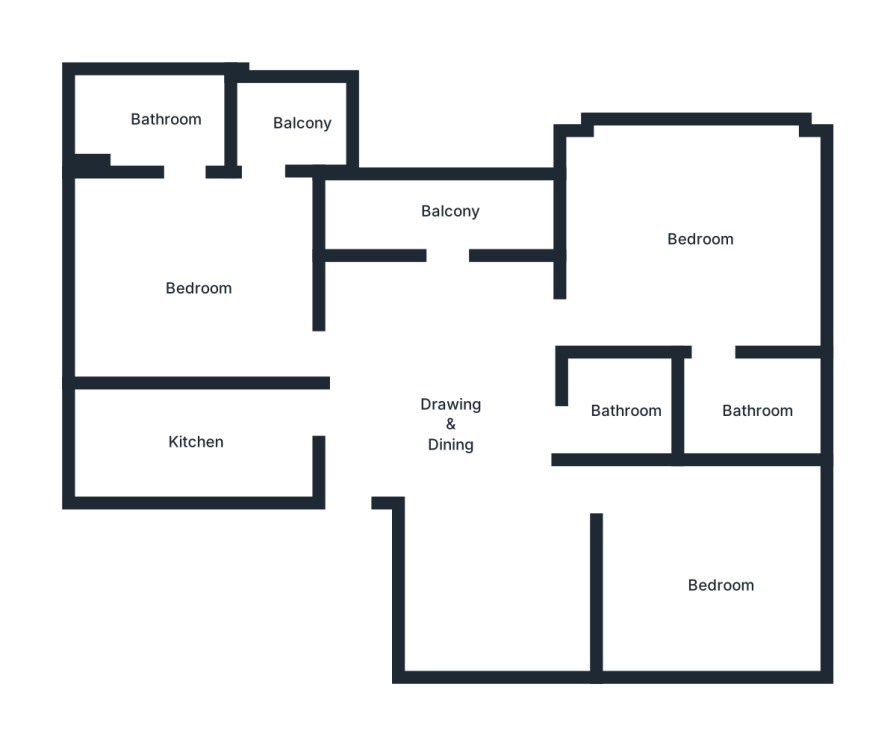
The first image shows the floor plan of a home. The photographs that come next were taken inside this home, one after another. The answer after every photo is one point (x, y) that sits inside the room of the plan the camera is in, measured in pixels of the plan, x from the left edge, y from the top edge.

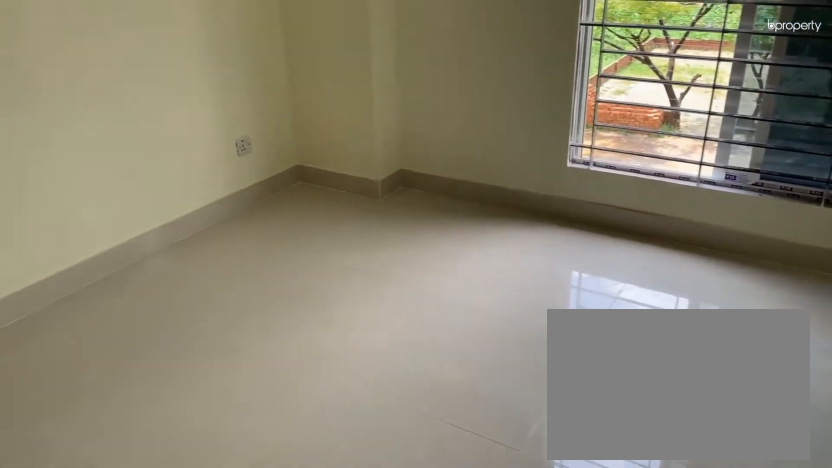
(695, 244)
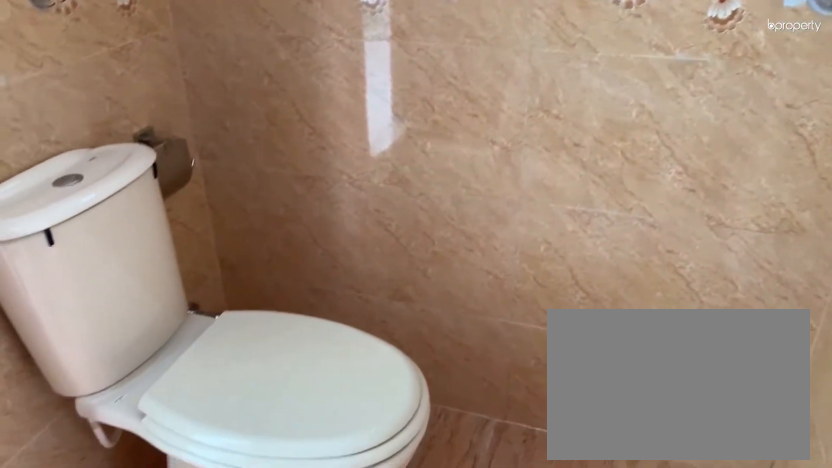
(756, 403)
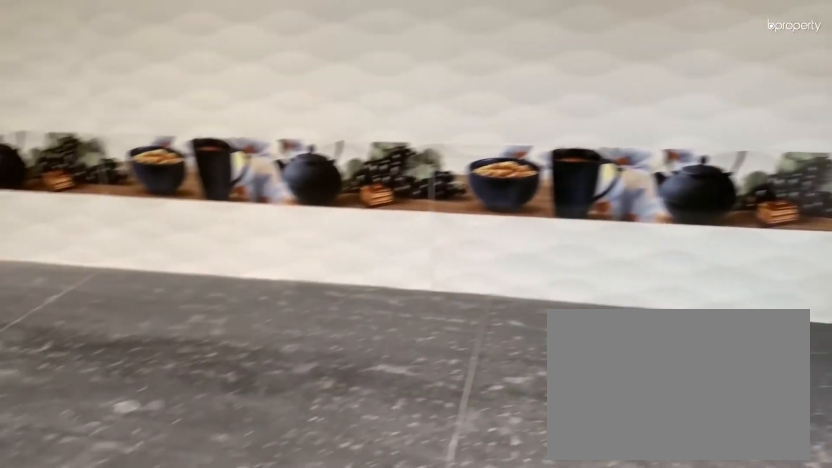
(195, 440)
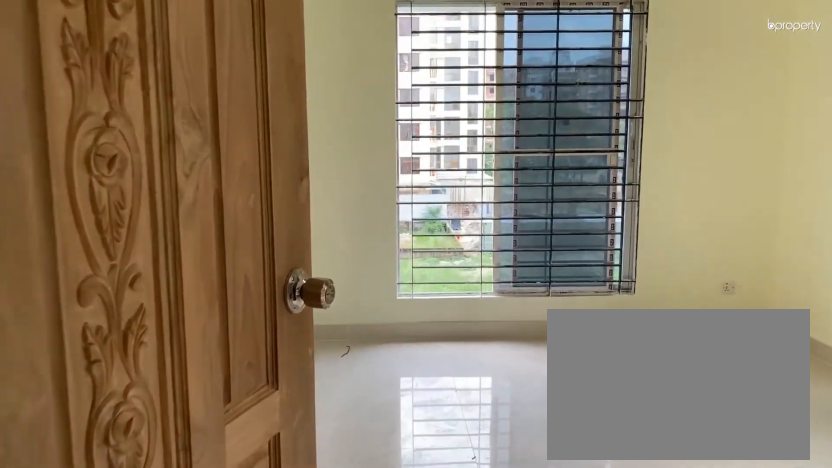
(196, 291)
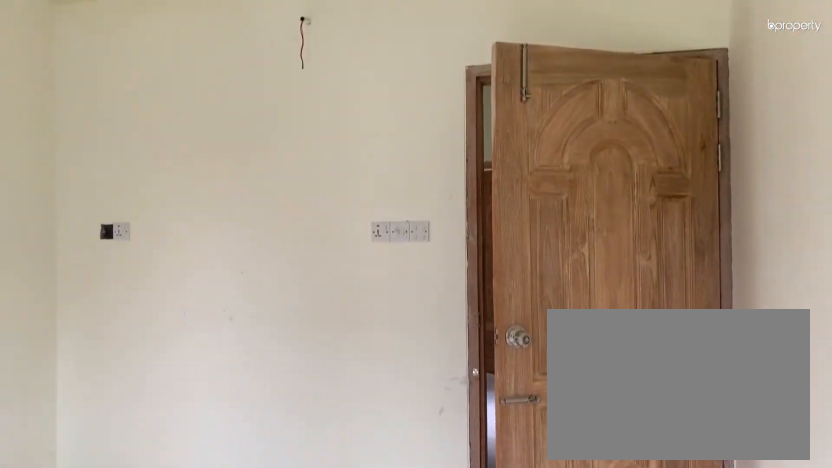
(196, 291)
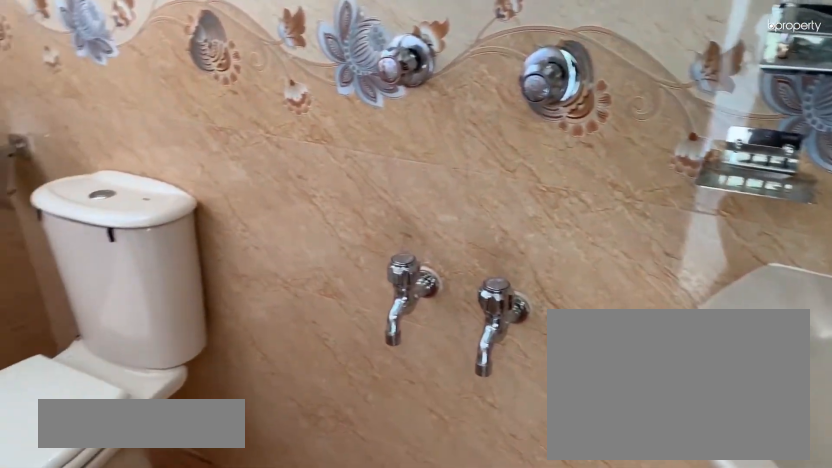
(168, 123)
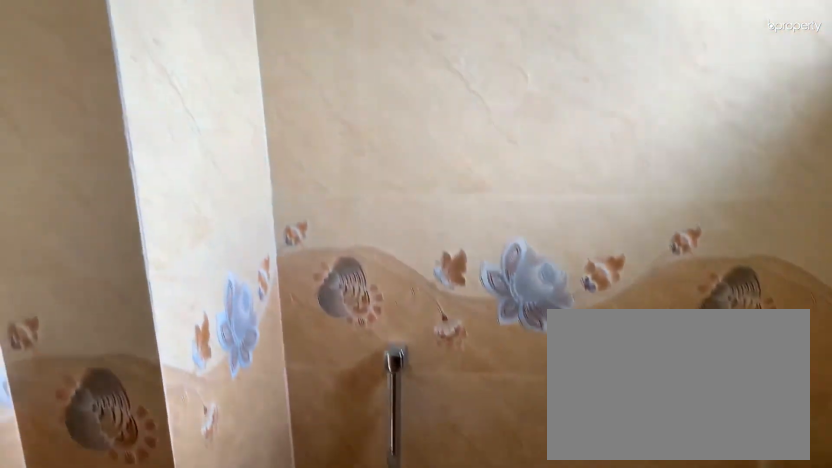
(168, 123)
